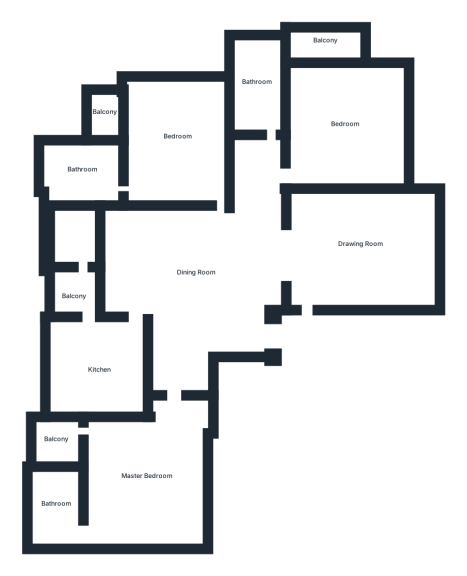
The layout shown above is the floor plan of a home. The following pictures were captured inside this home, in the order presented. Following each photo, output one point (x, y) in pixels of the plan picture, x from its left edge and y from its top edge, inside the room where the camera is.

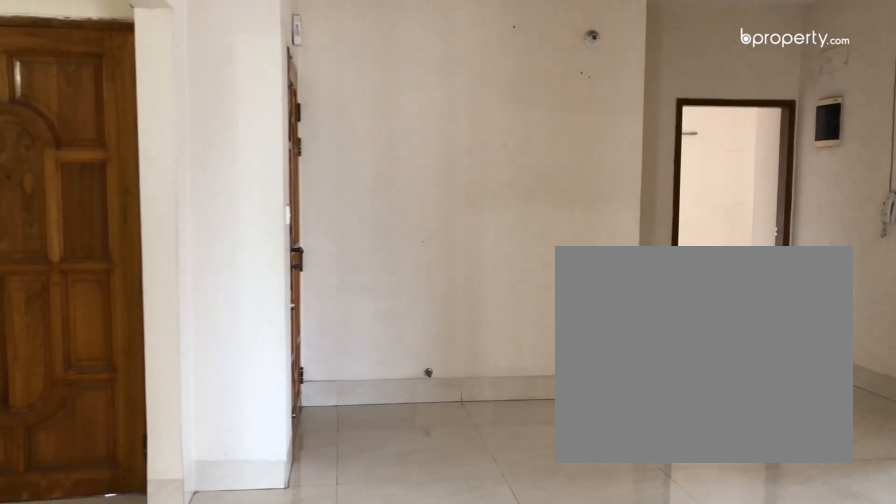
(201, 273)
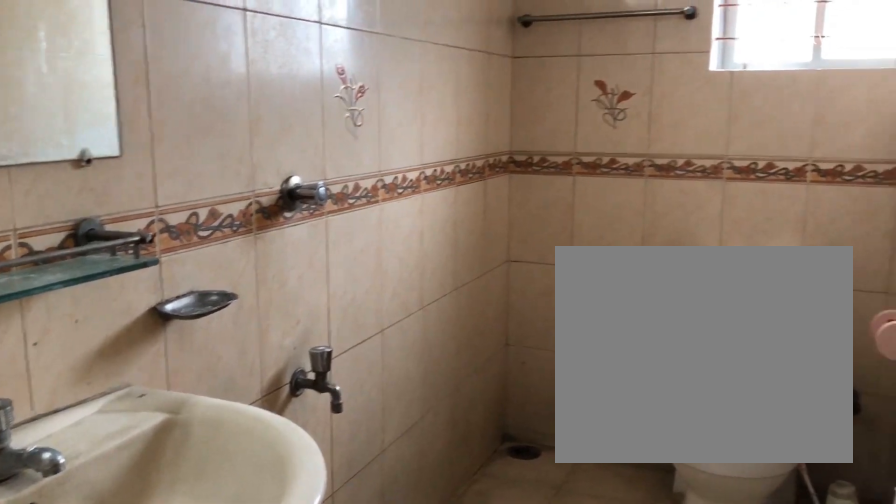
(261, 88)
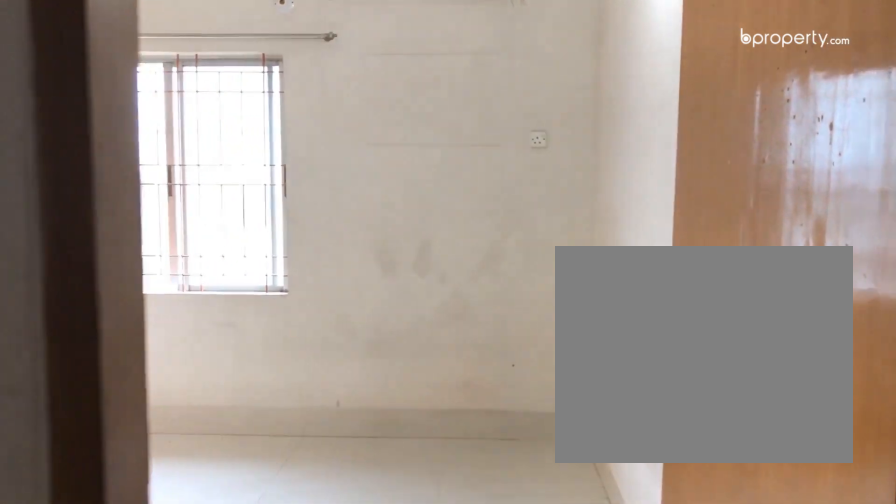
(179, 145)
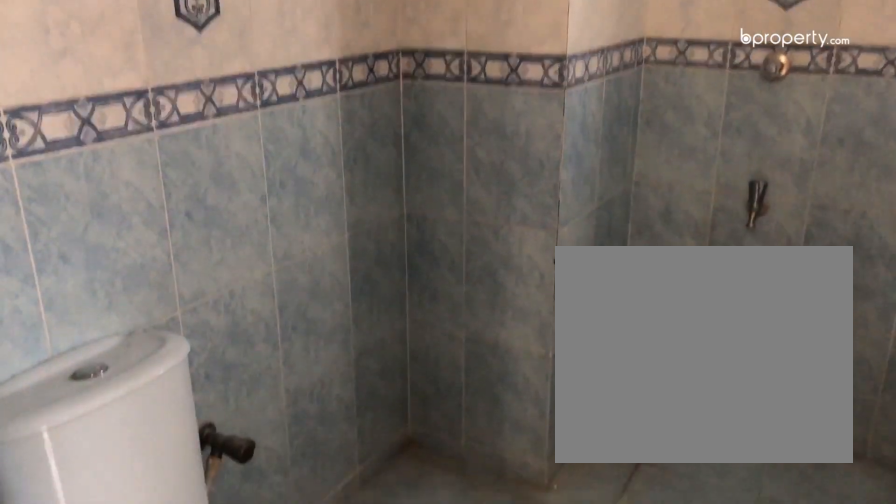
(82, 175)
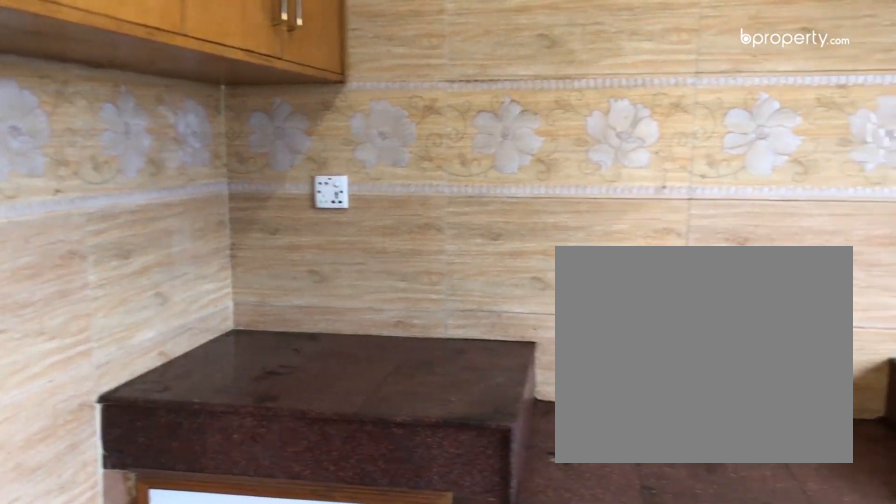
(96, 372)
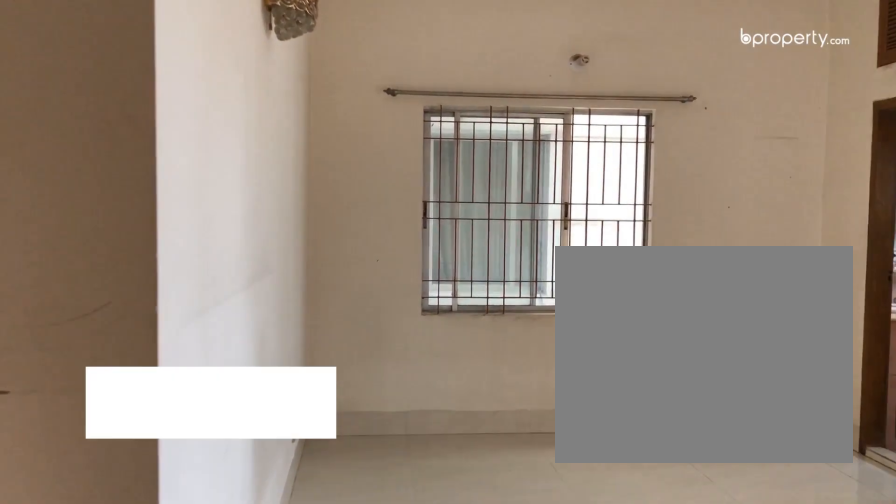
(146, 475)
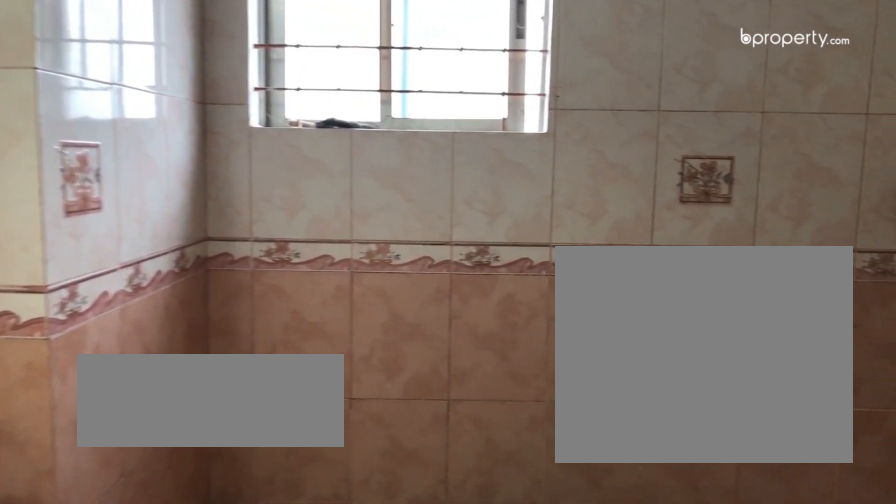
(58, 511)
